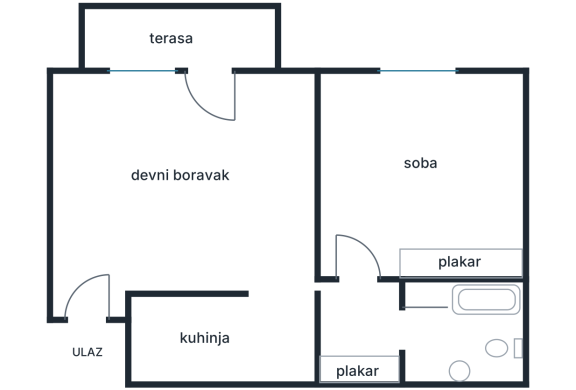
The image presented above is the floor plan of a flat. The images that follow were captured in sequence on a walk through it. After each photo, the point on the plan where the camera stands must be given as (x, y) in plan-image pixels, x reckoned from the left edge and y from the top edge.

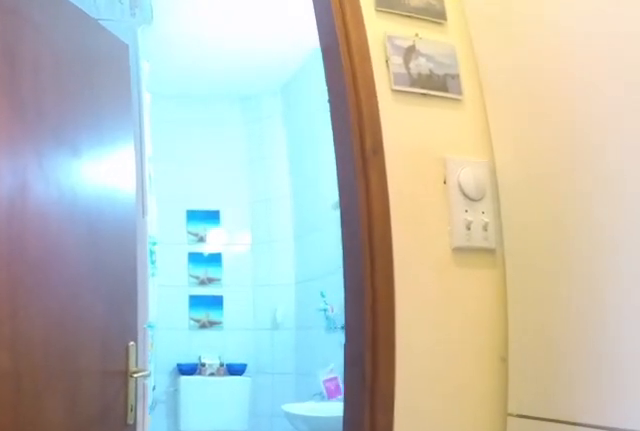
(320, 313)
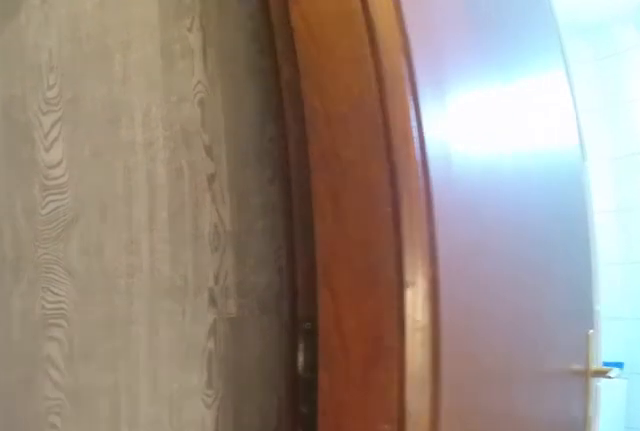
(345, 309)
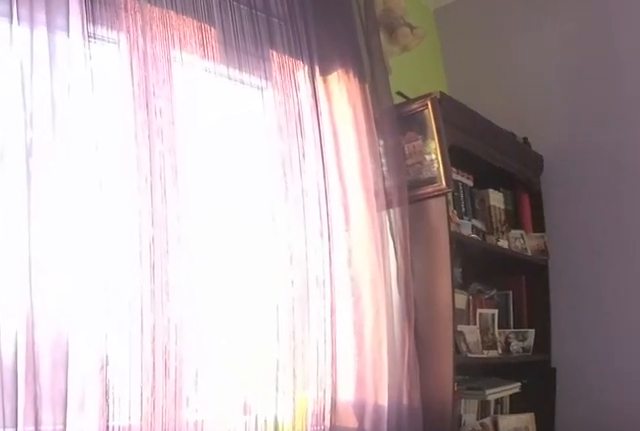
(348, 161)
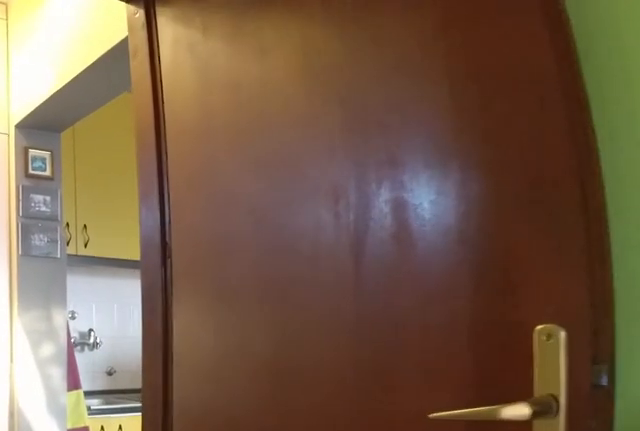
(367, 215)
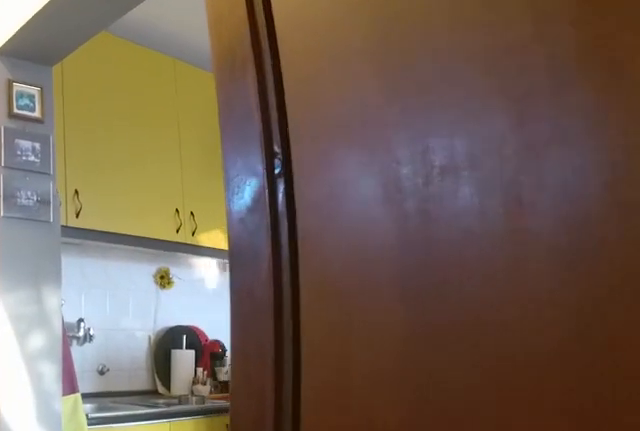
(367, 249)
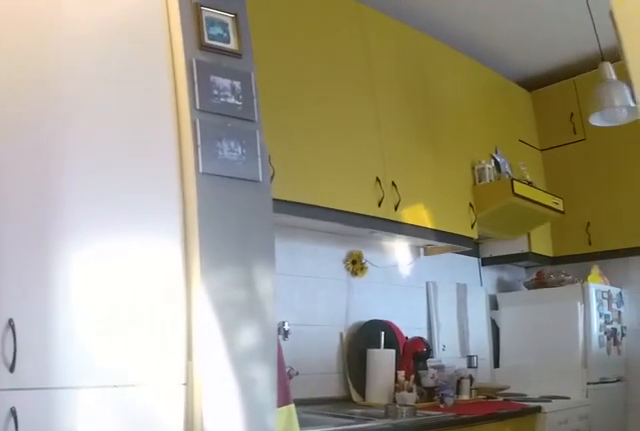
(366, 272)
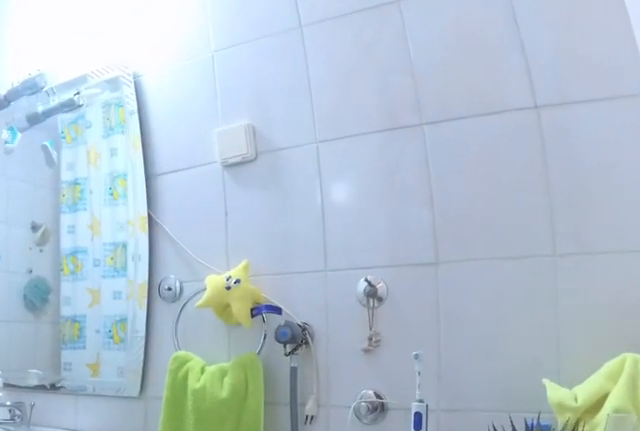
(396, 312)
